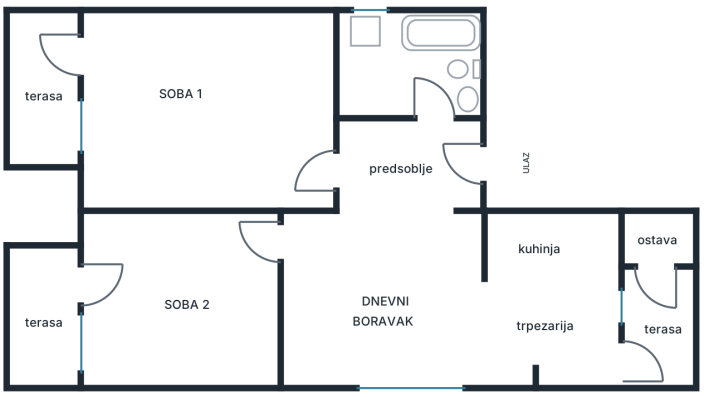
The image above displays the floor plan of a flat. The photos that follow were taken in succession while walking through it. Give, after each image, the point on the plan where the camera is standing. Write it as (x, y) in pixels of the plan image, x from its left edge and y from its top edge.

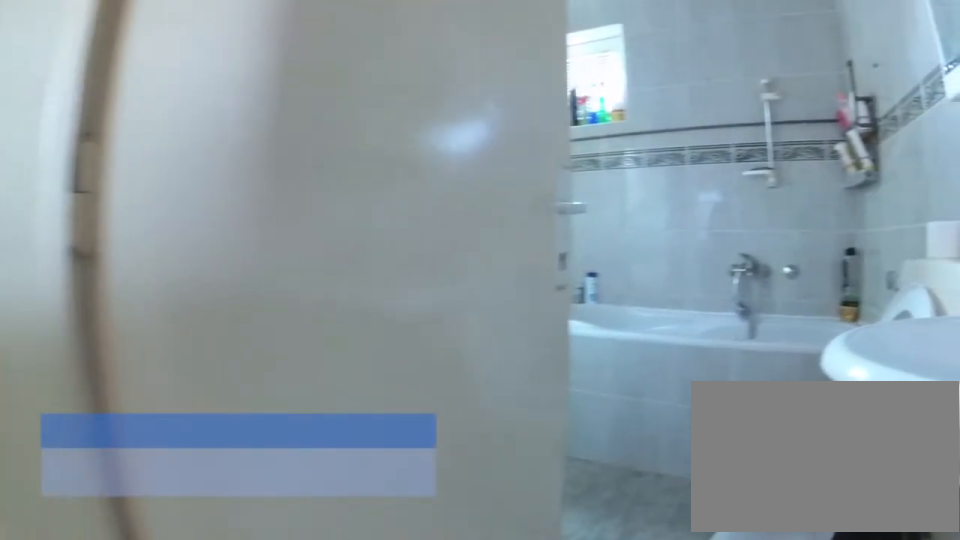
(472, 155)
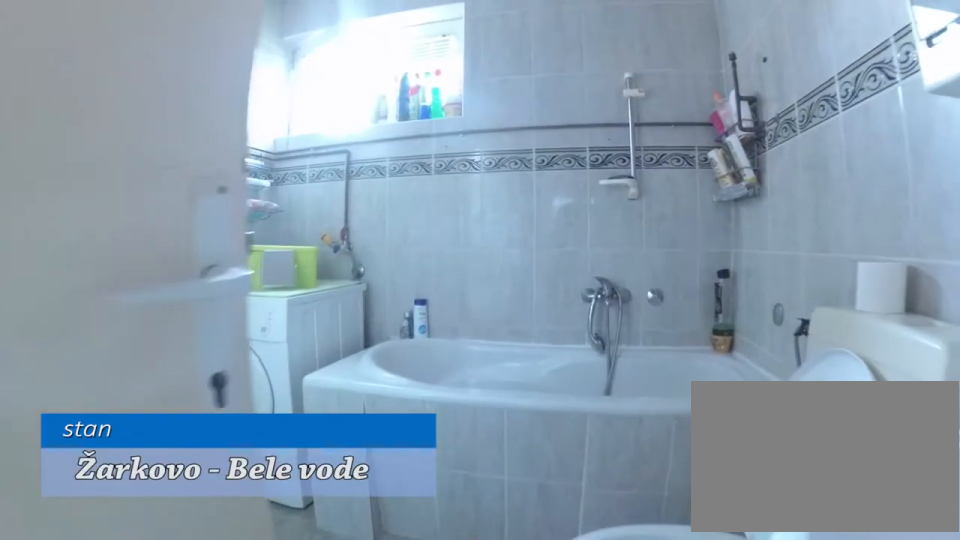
(444, 134)
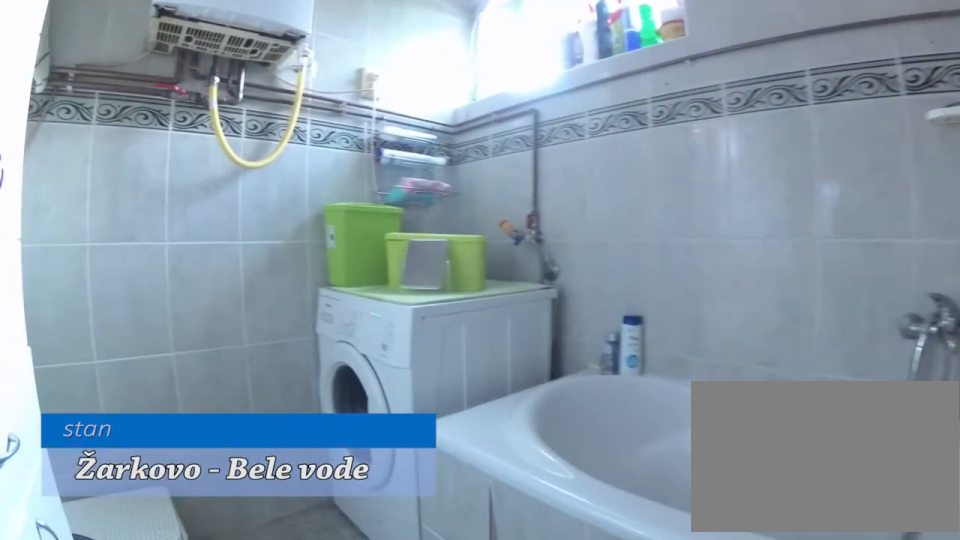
(449, 93)
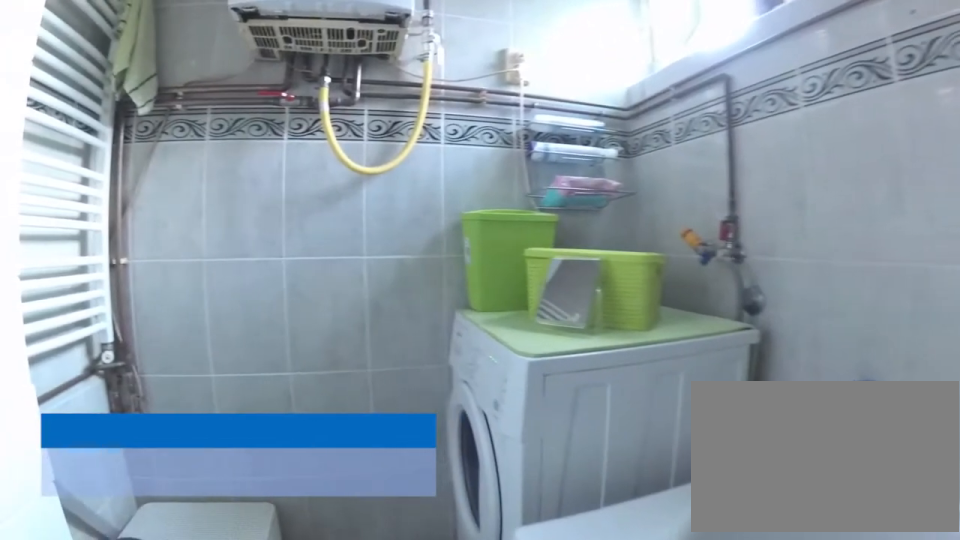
(448, 85)
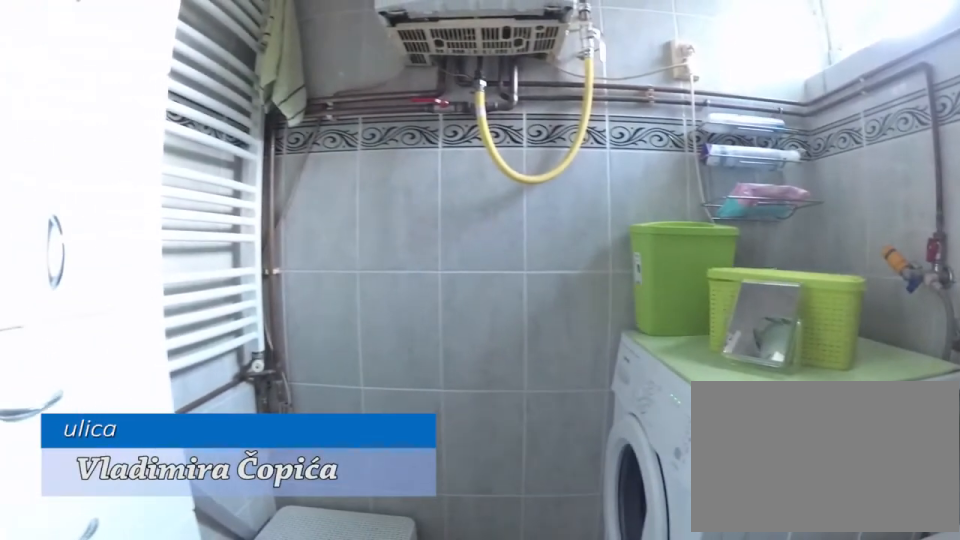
(446, 85)
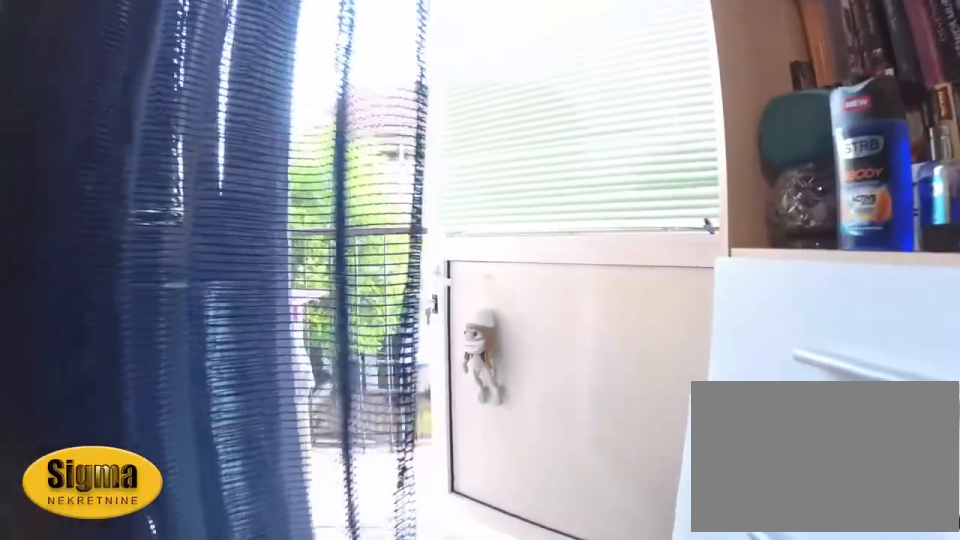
(146, 84)
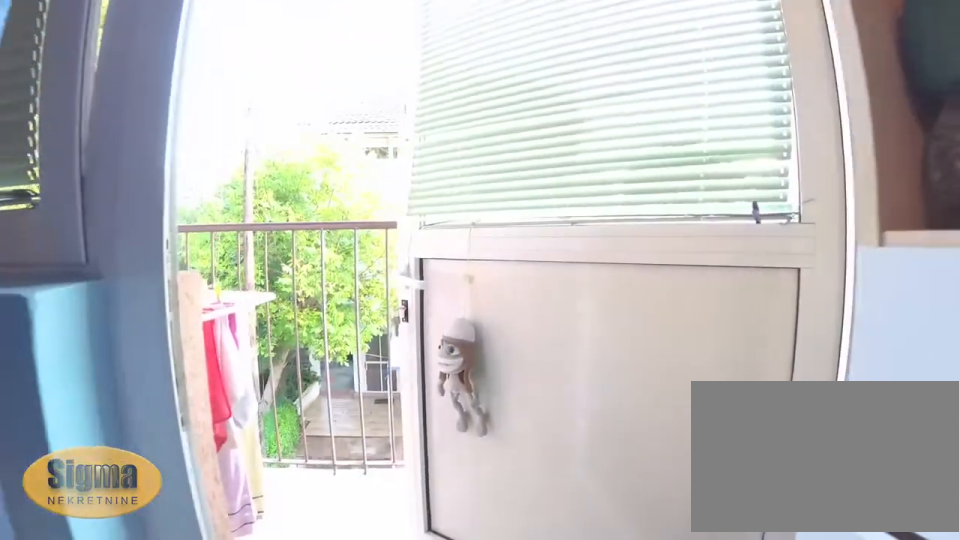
(128, 77)
